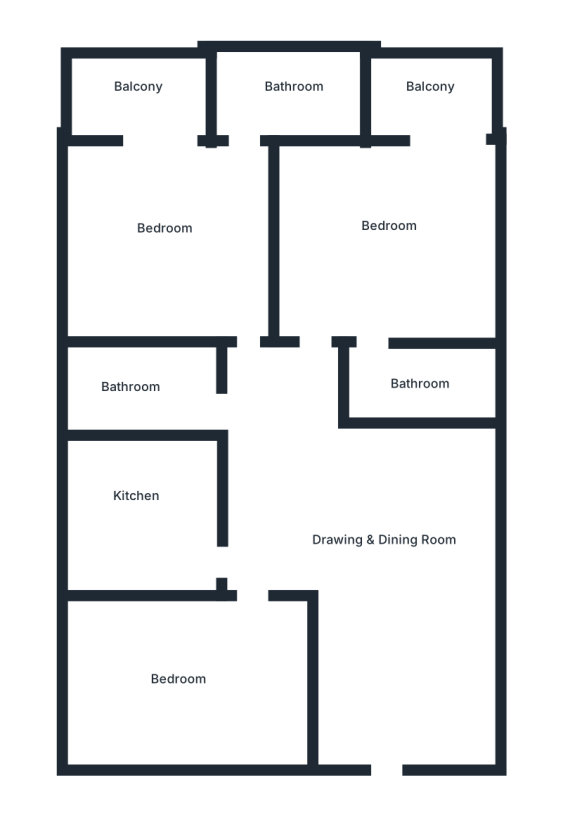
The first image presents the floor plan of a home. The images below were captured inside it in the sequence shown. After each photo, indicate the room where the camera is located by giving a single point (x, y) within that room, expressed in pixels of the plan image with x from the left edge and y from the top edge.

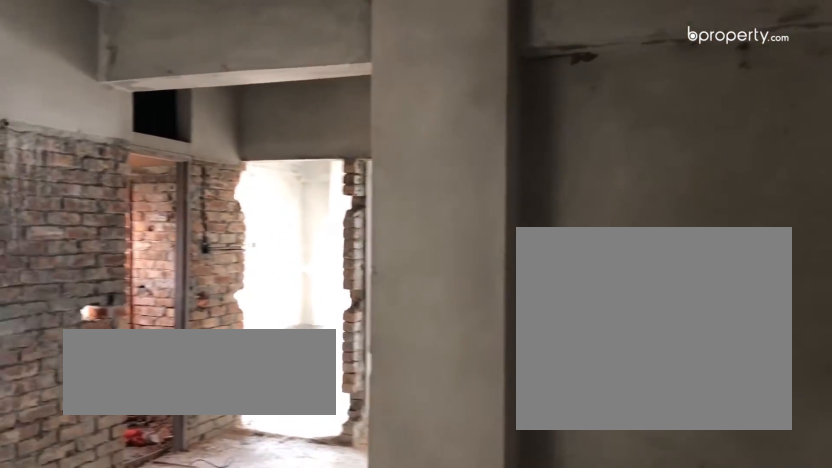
(381, 546)
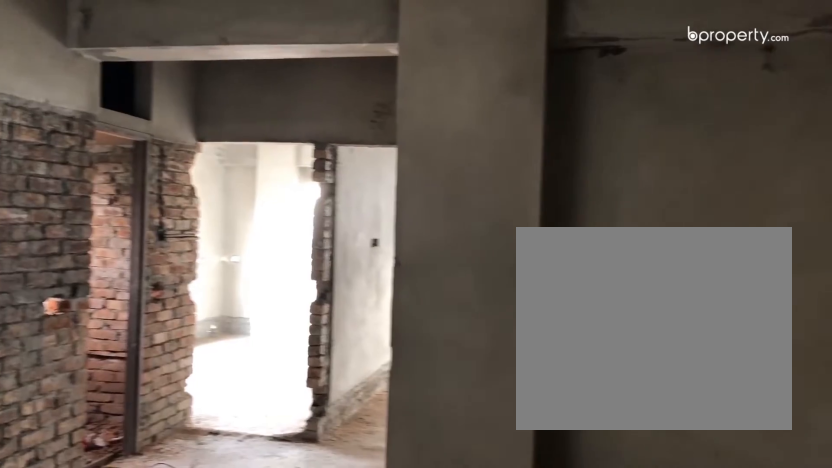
(381, 546)
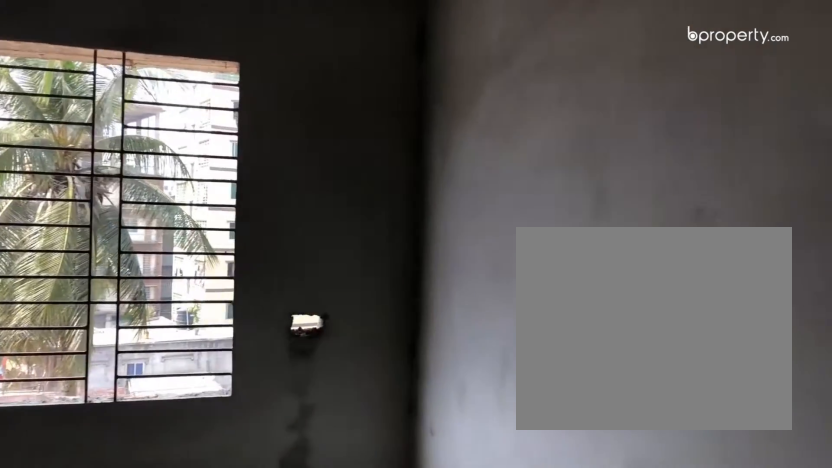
(178, 678)
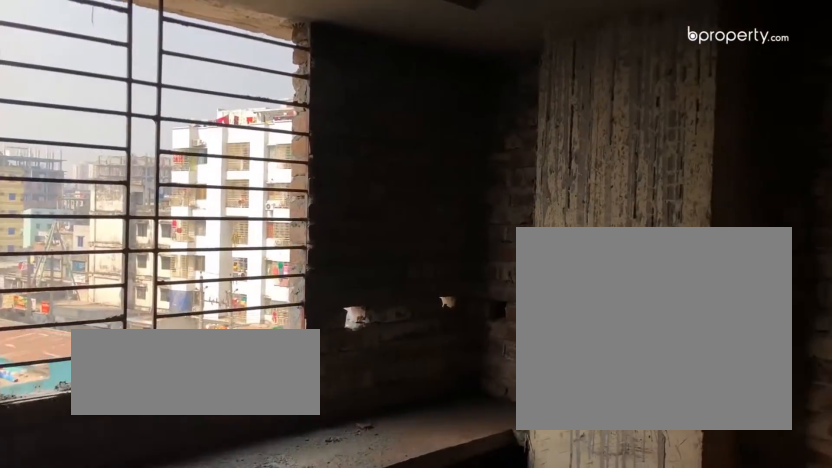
(138, 502)
